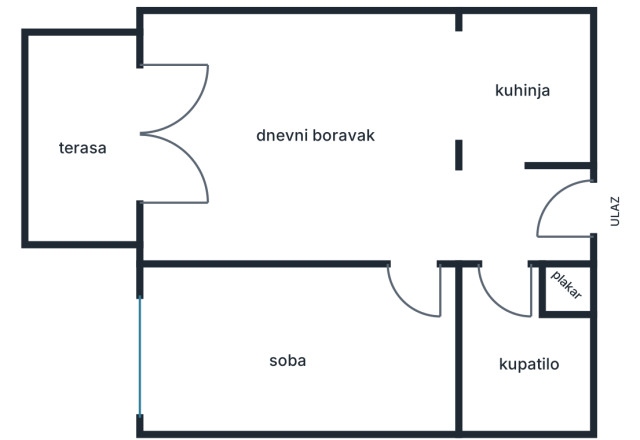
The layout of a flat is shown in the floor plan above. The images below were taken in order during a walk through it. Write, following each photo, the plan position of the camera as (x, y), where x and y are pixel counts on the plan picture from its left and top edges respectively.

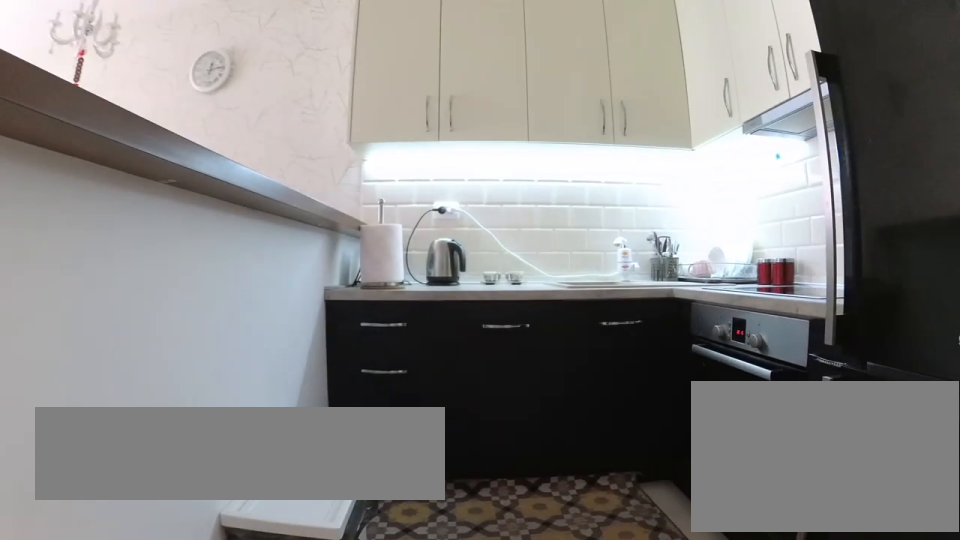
(506, 200)
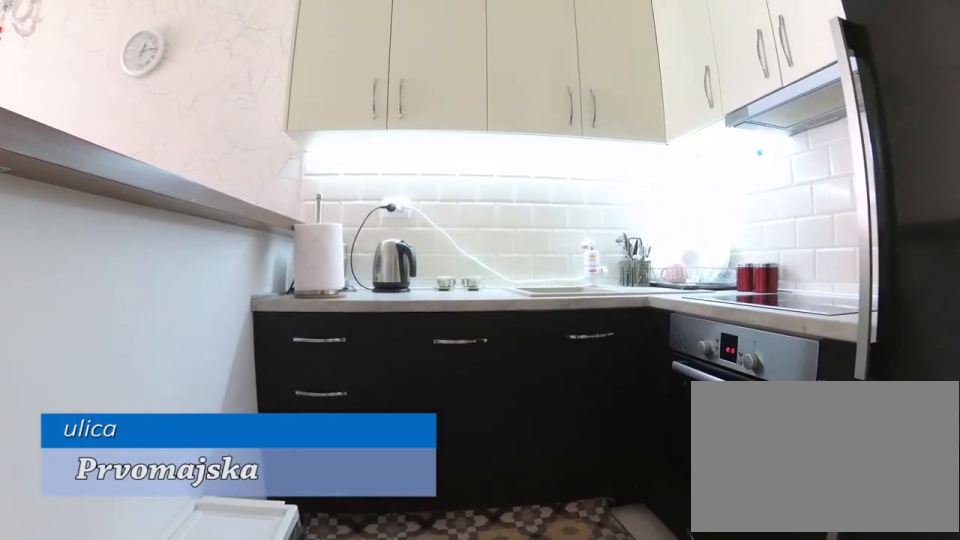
(501, 185)
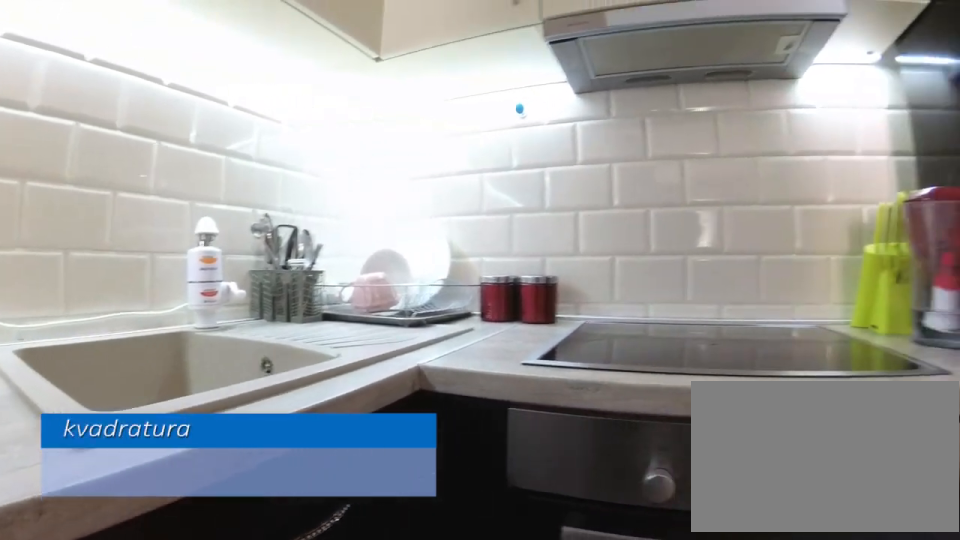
(496, 78)
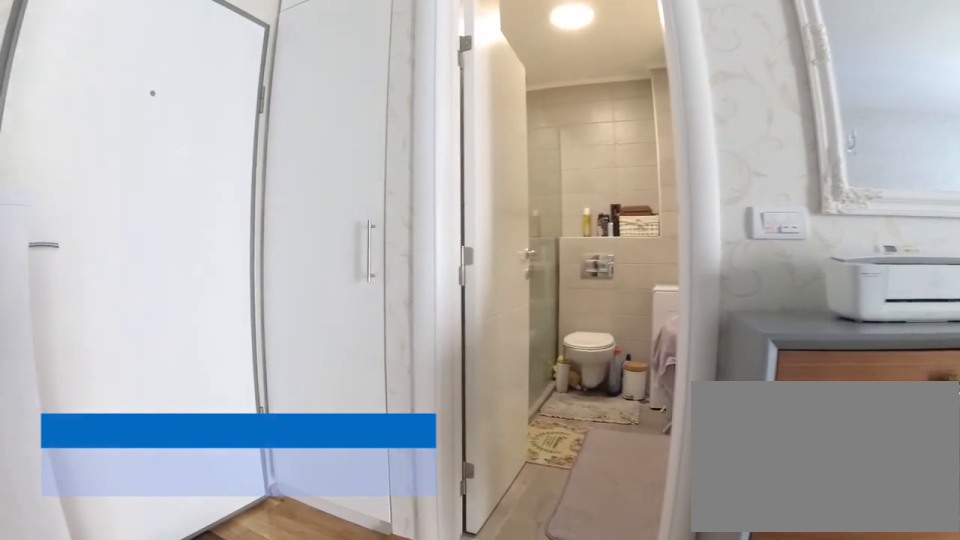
(497, 158)
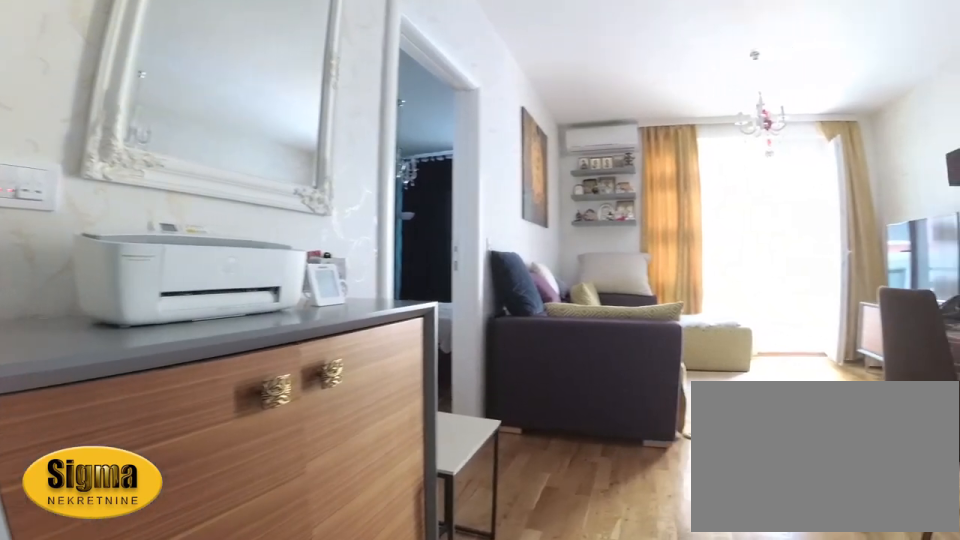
(520, 197)
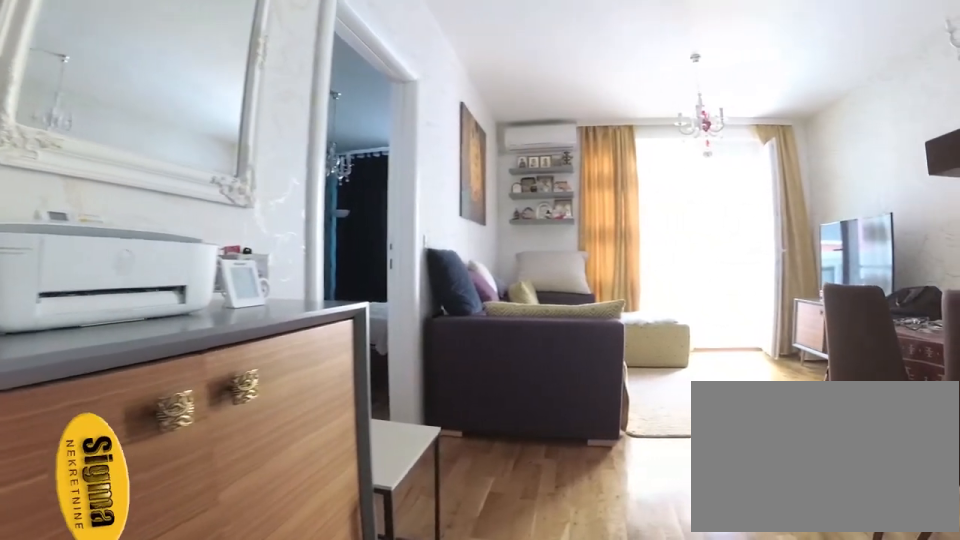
(519, 200)
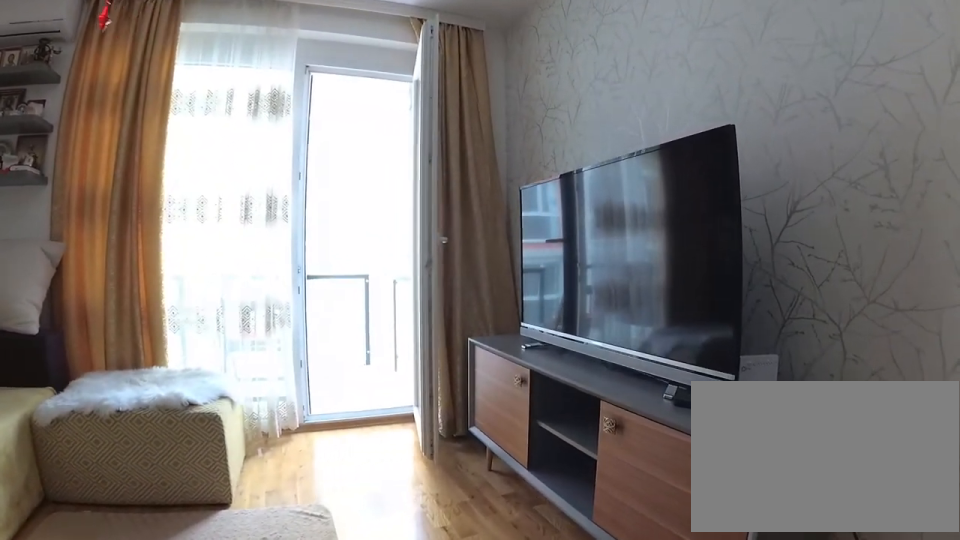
(373, 115)
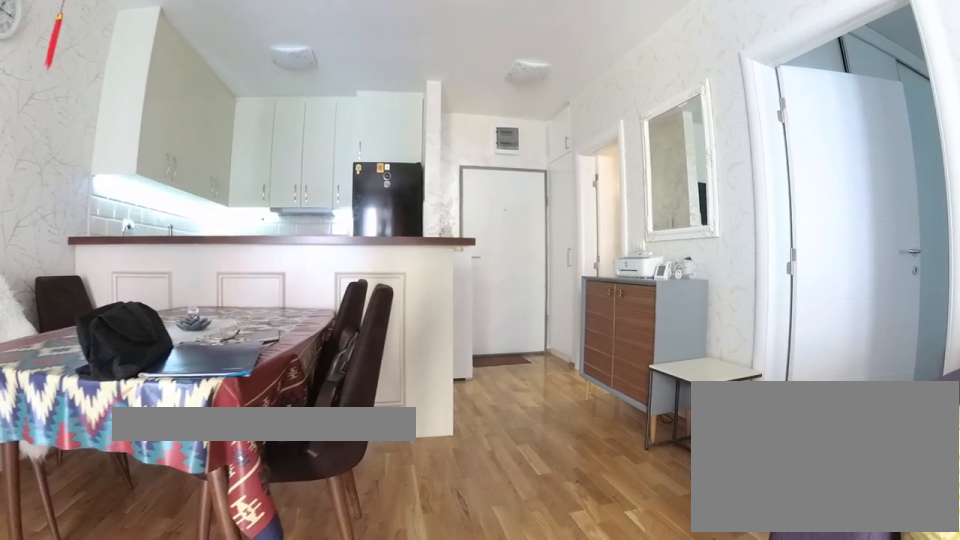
(268, 145)
